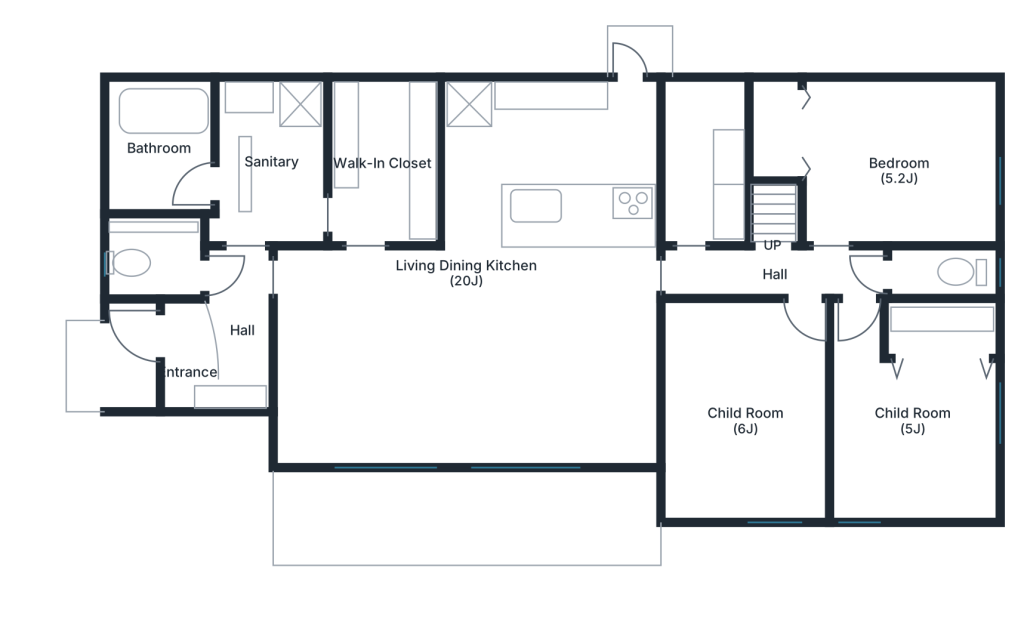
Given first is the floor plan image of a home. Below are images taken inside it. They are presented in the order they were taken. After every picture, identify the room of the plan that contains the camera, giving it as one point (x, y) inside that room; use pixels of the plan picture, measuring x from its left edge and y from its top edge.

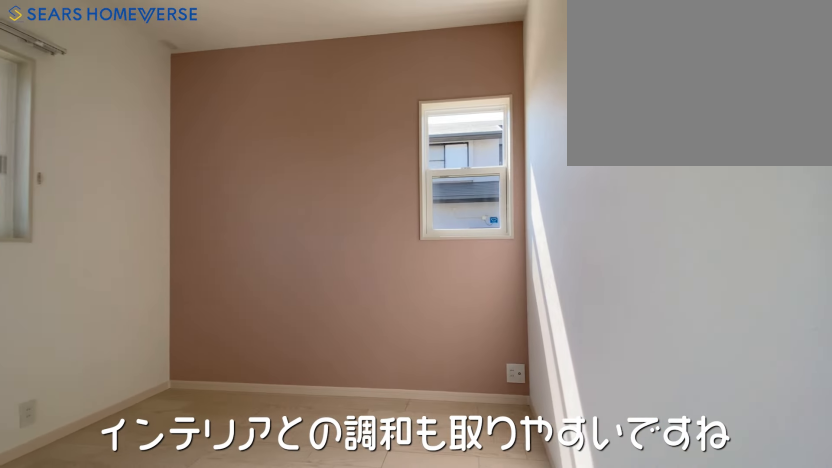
(926, 411)
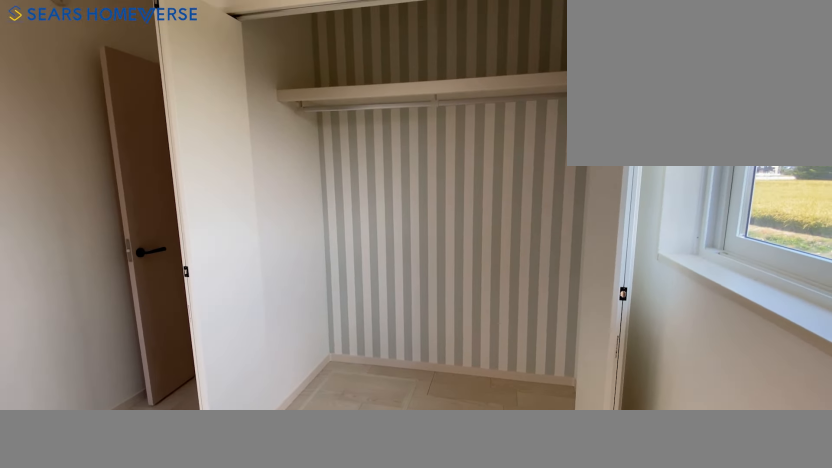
(927, 411)
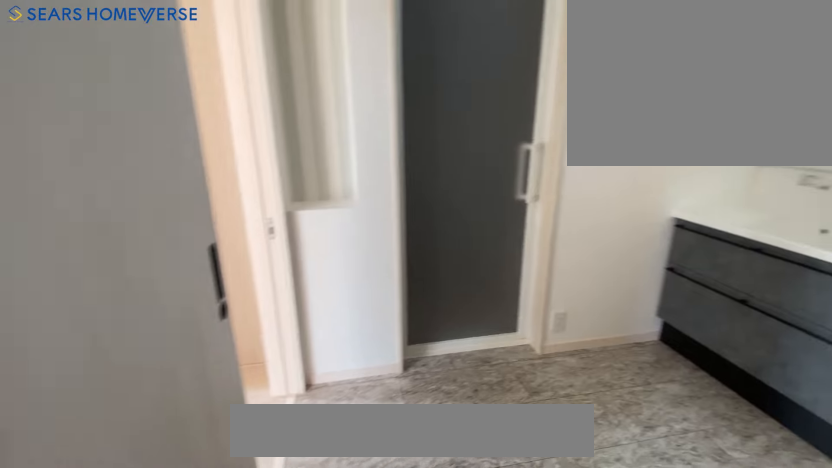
(270, 170)
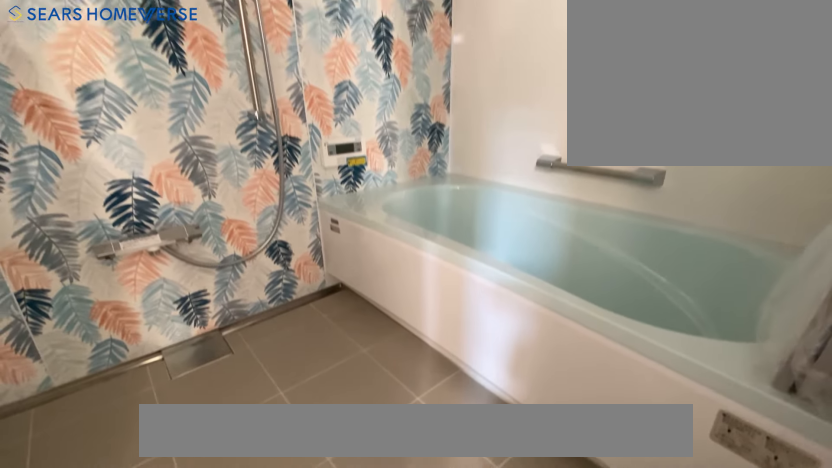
(159, 168)
